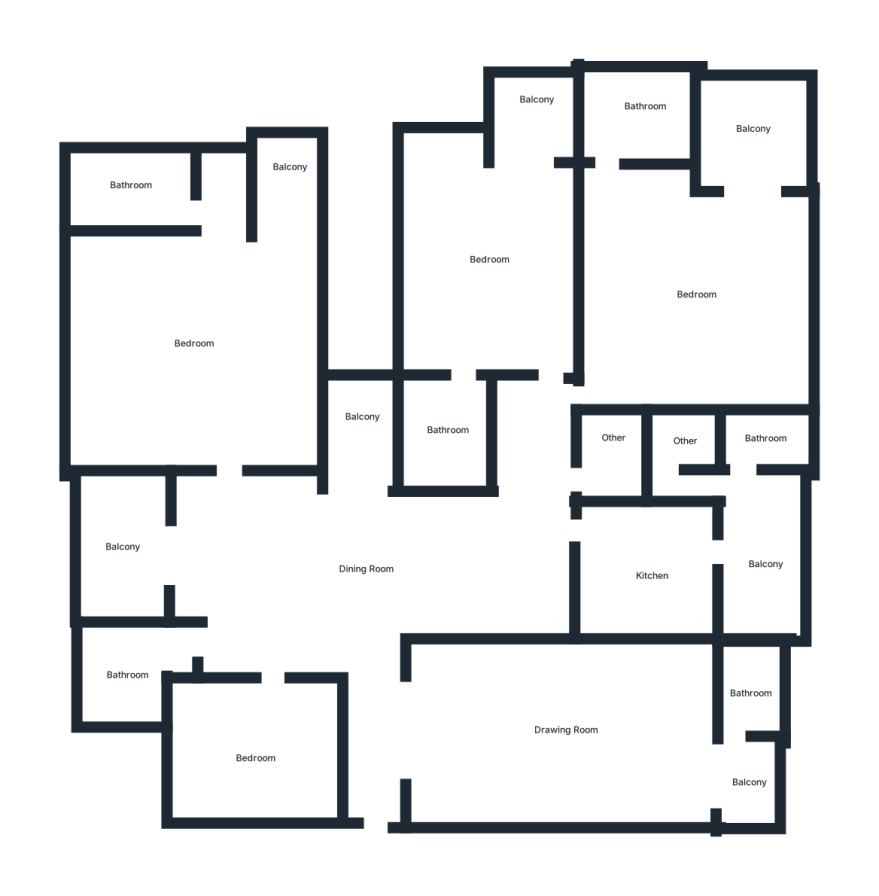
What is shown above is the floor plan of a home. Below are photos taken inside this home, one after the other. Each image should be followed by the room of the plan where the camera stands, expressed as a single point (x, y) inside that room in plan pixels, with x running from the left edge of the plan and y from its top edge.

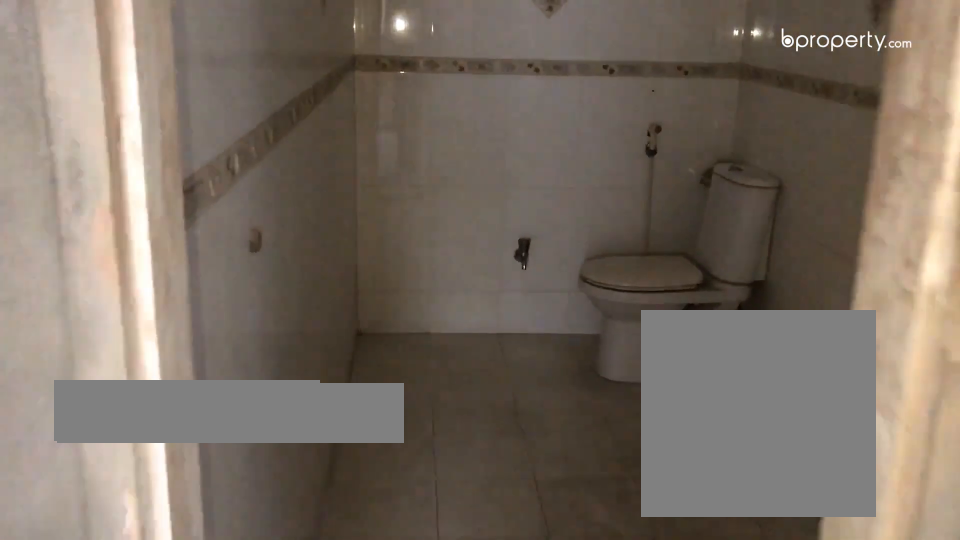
(447, 425)
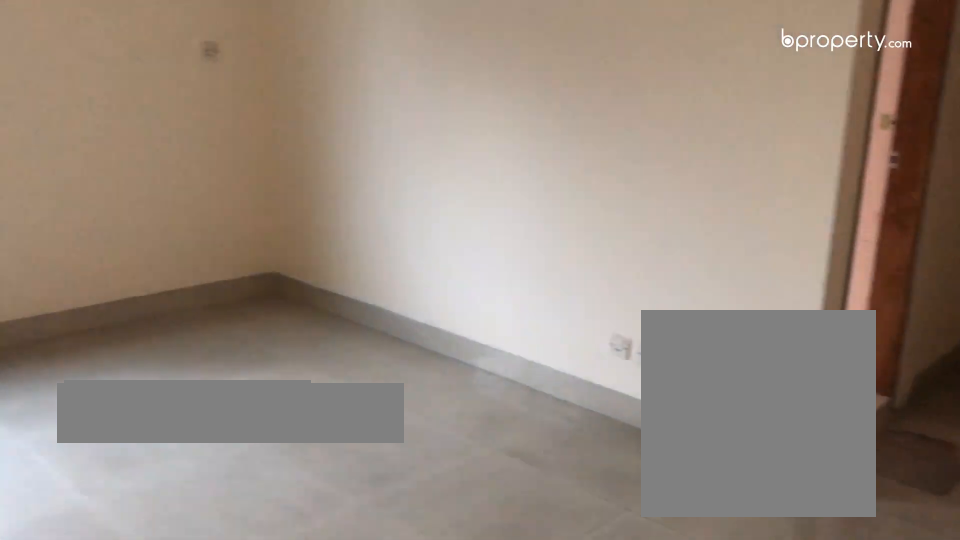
(195, 339)
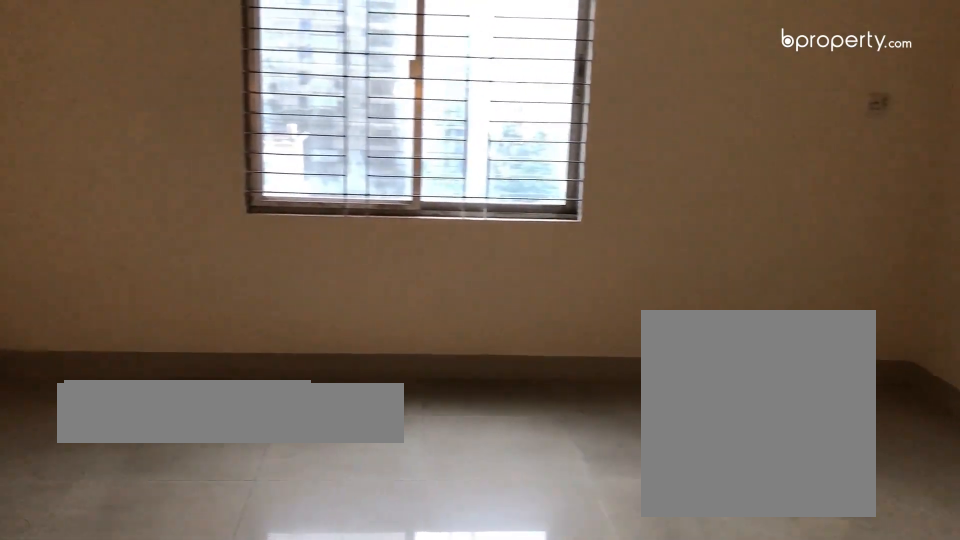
(195, 339)
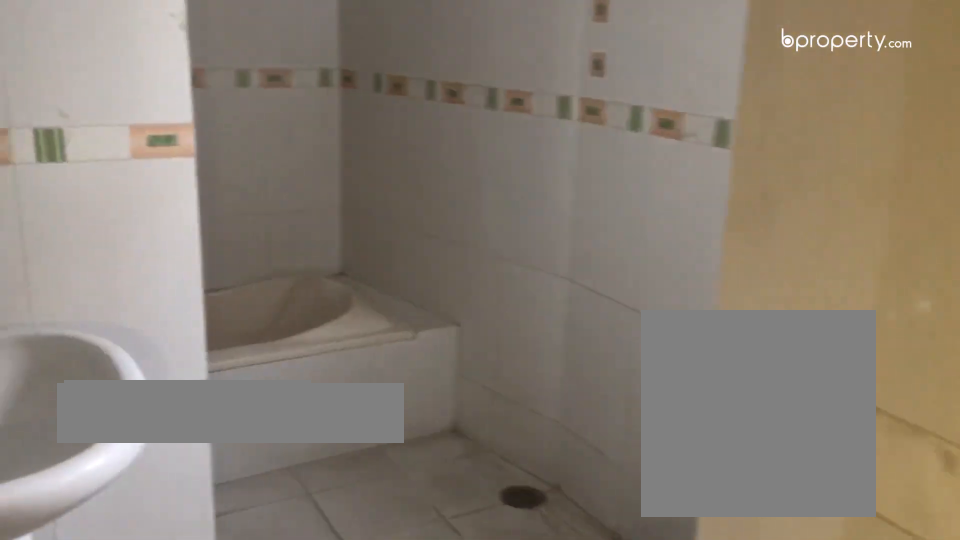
(135, 188)
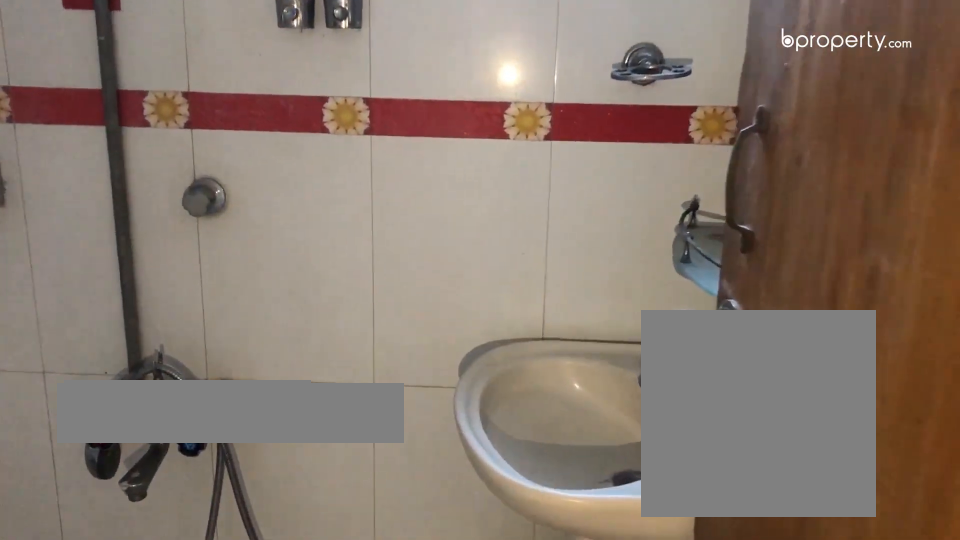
(128, 675)
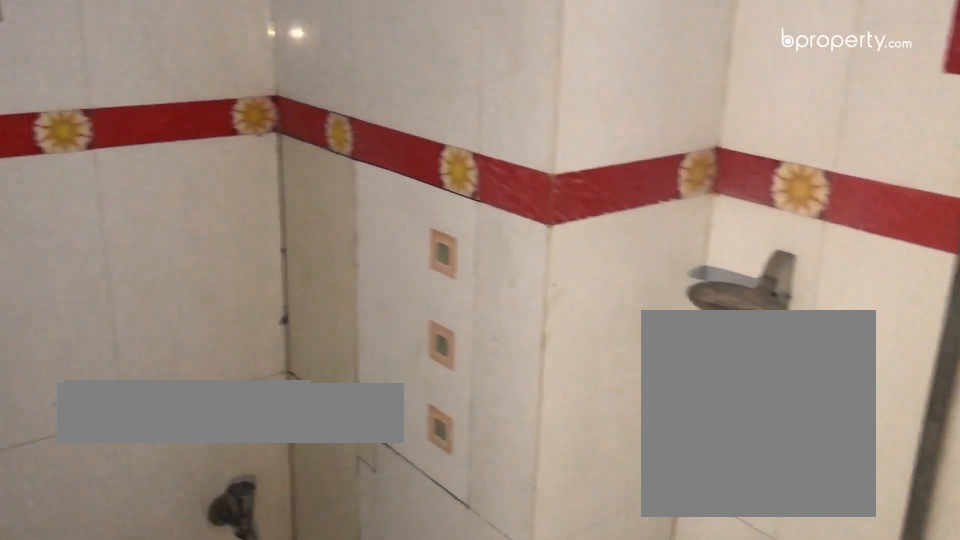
(128, 675)
